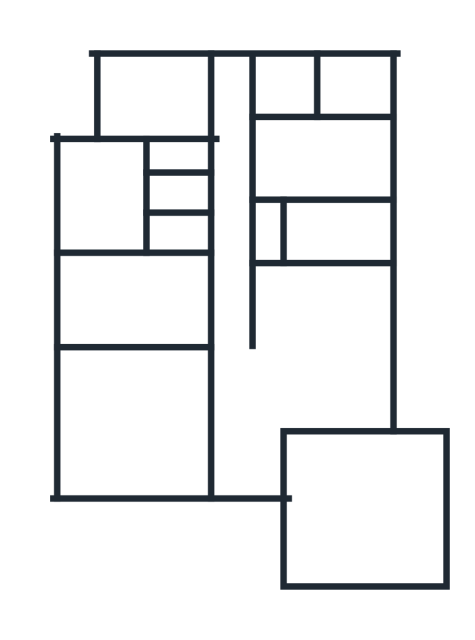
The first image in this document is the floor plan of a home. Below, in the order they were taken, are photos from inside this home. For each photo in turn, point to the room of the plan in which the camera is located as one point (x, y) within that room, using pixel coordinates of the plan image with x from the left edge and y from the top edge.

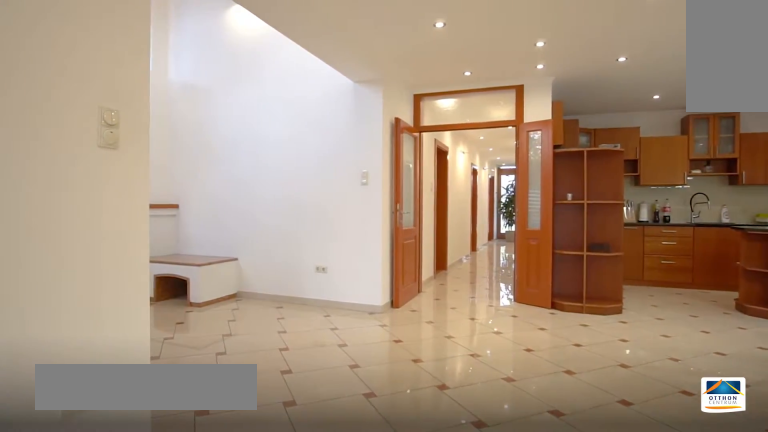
(249, 450)
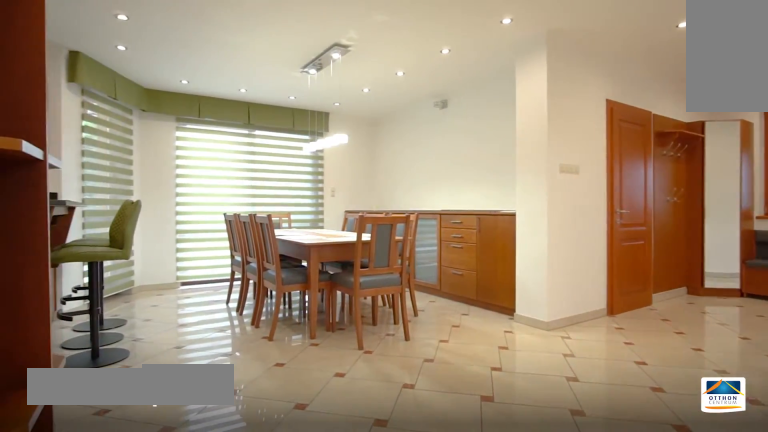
(332, 356)
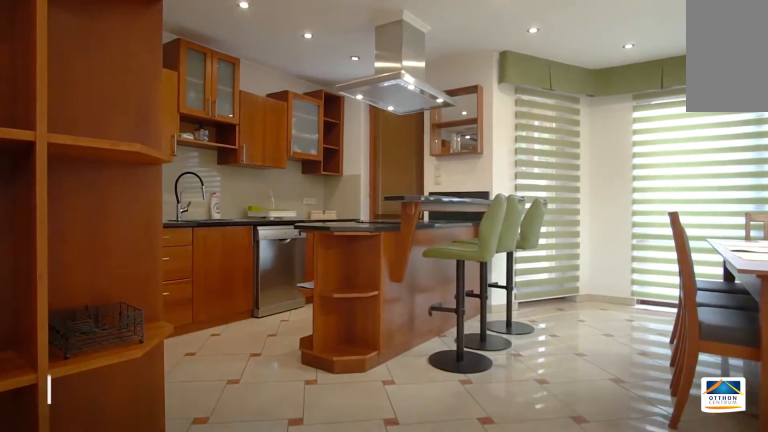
(332, 354)
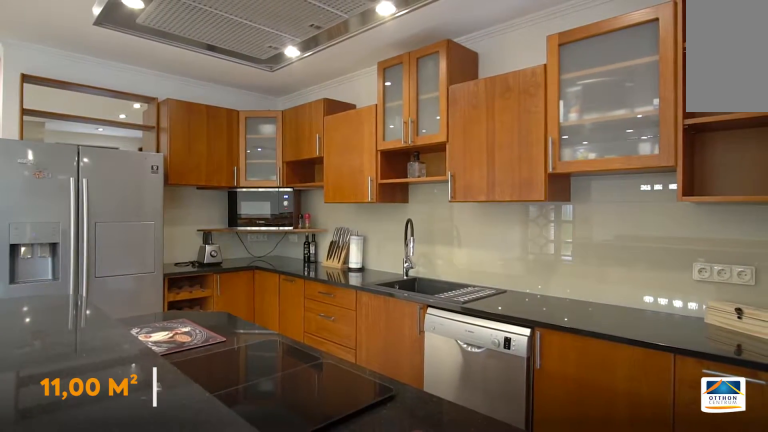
(327, 301)
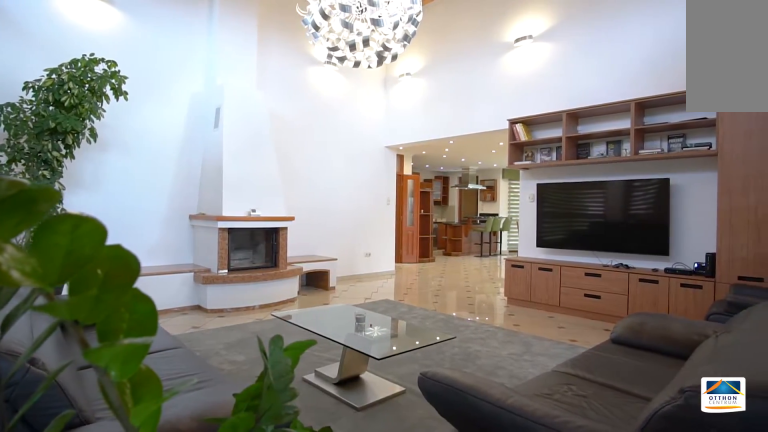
(138, 423)
